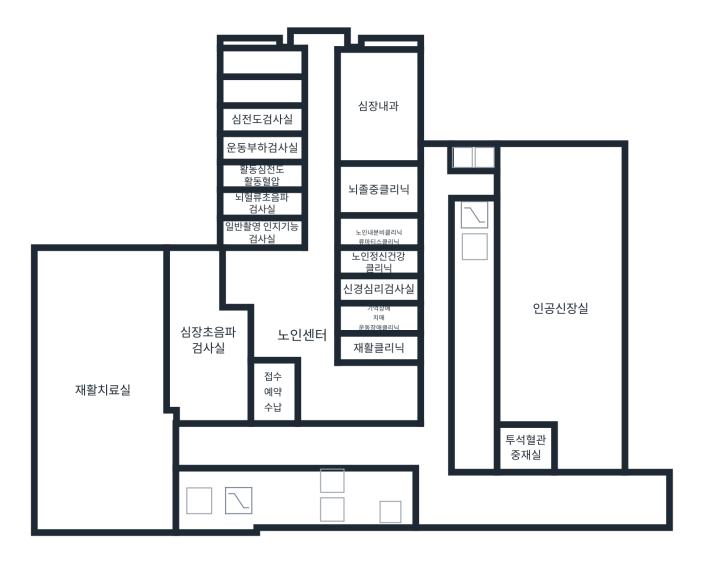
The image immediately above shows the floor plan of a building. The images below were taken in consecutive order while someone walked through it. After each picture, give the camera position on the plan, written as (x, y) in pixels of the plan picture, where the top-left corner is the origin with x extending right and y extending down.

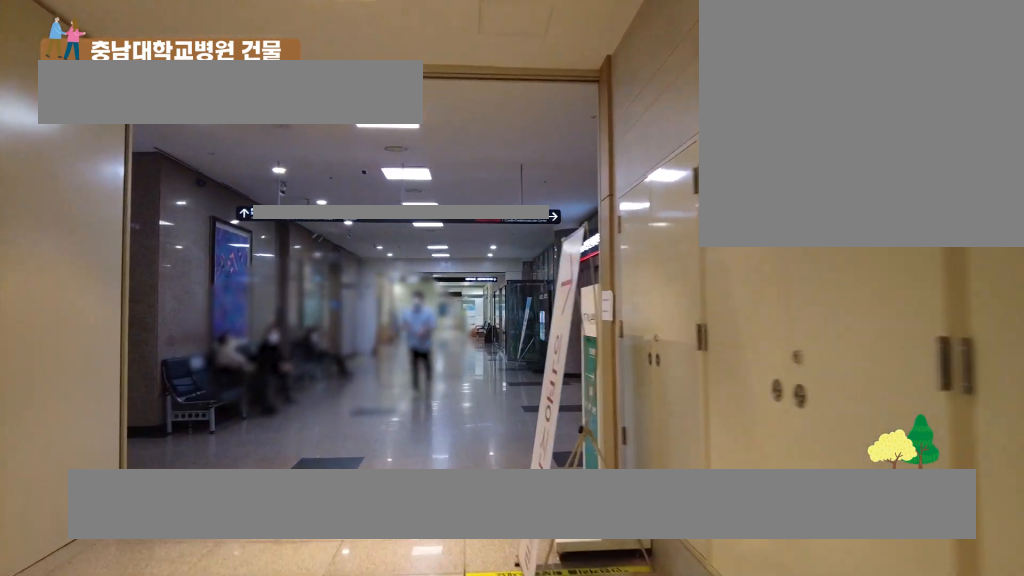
(452, 470)
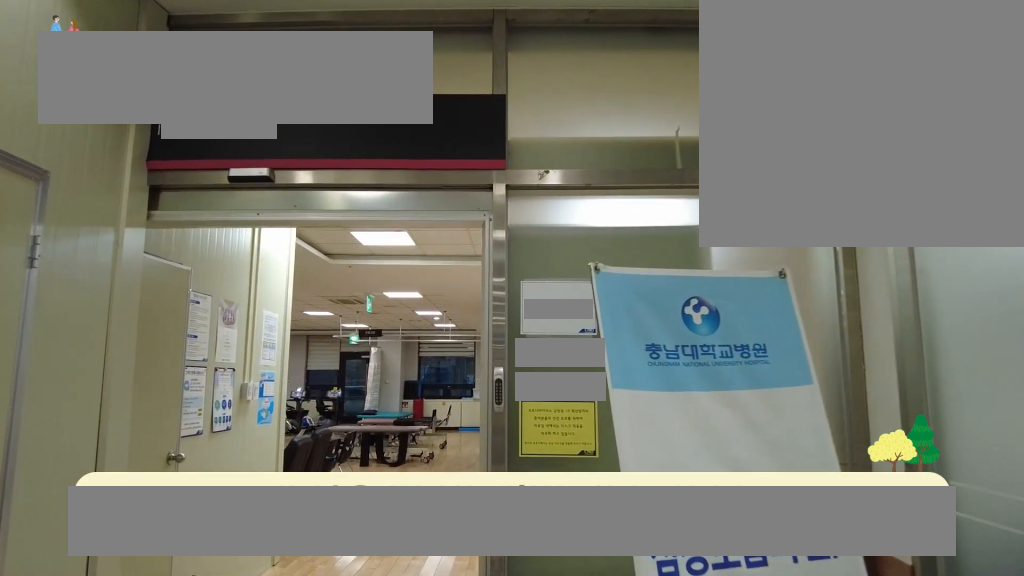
(236, 470)
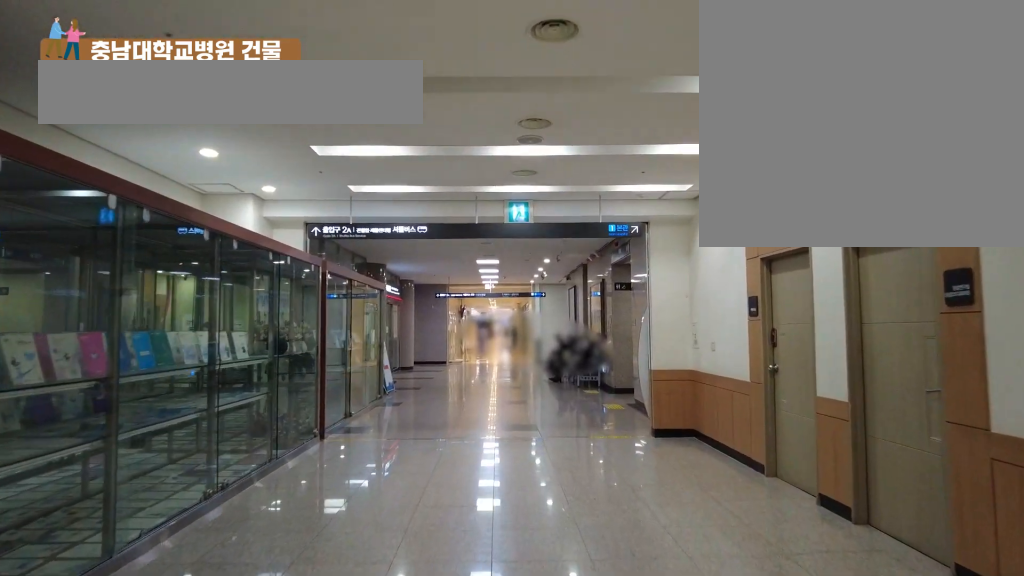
(219, 450)
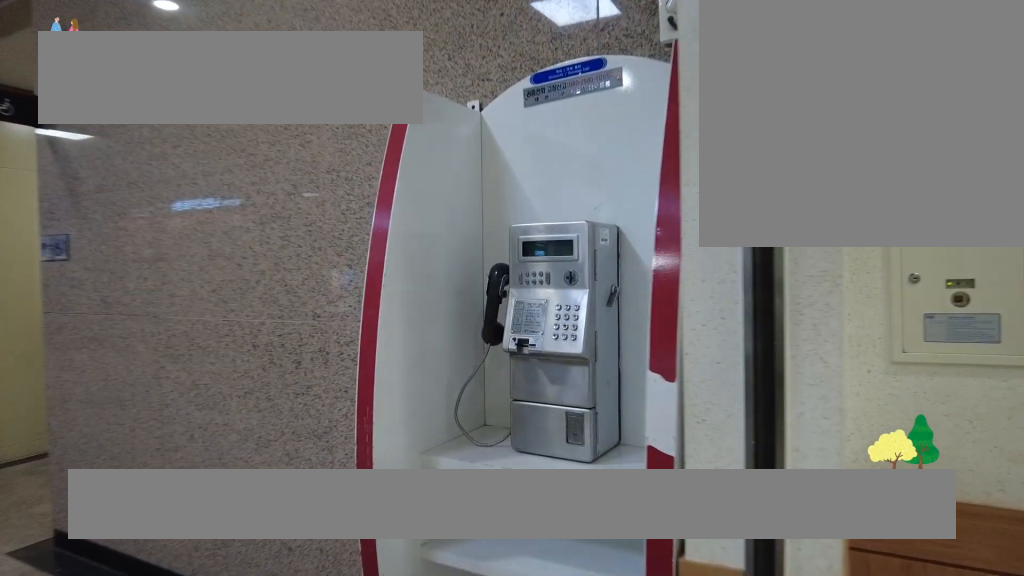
(250, 450)
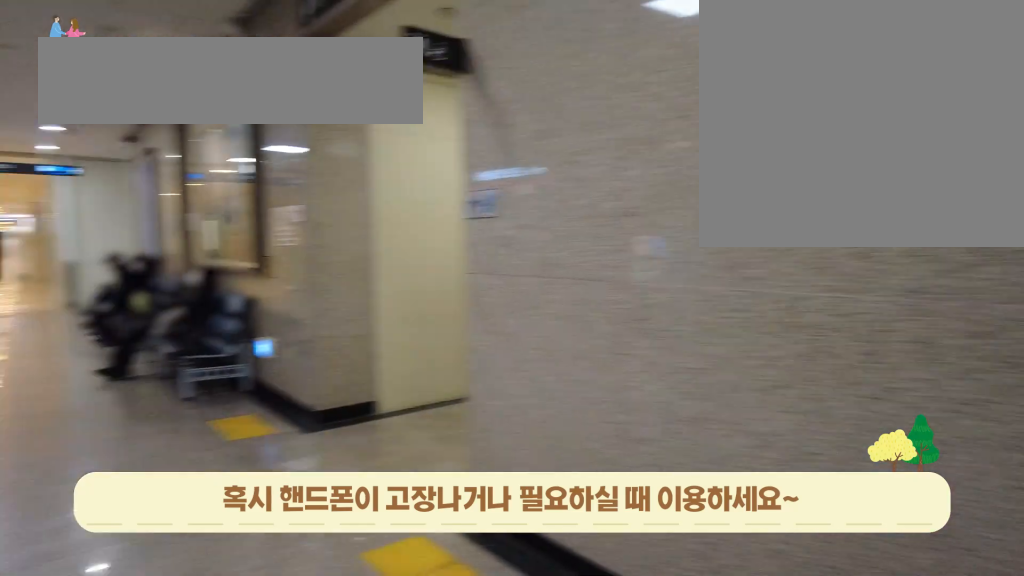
(275, 450)
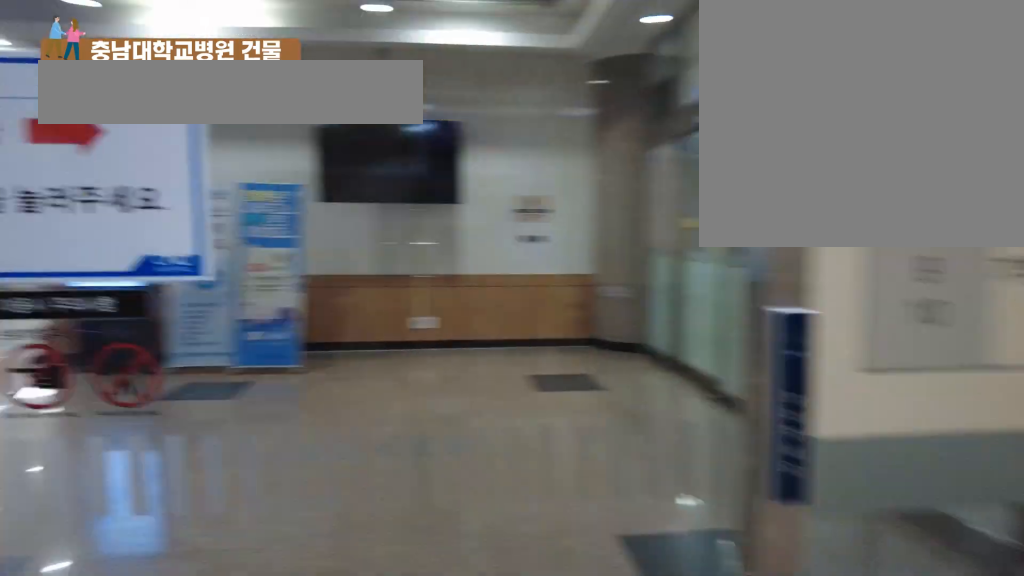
(310, 448)
